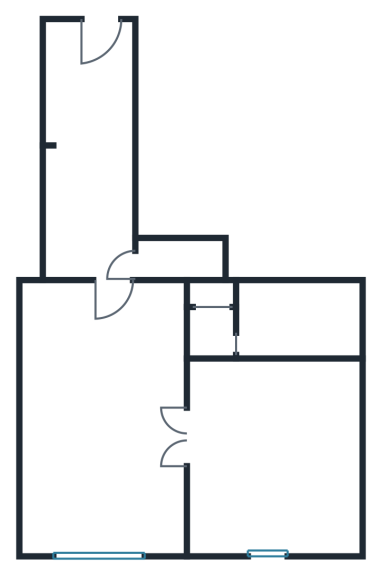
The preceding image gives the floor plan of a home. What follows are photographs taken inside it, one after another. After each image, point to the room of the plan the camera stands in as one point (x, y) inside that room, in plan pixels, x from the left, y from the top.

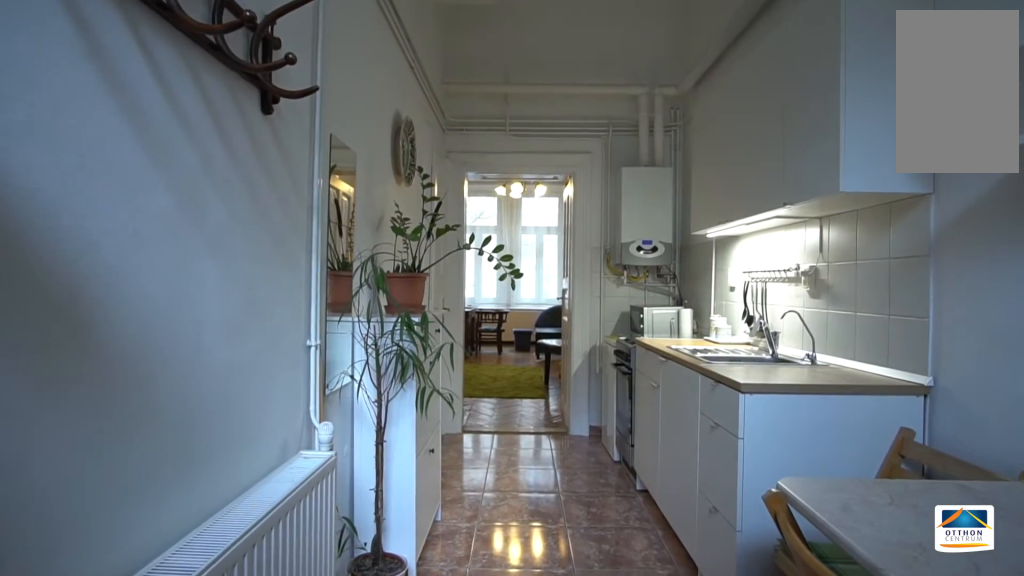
(95, 160)
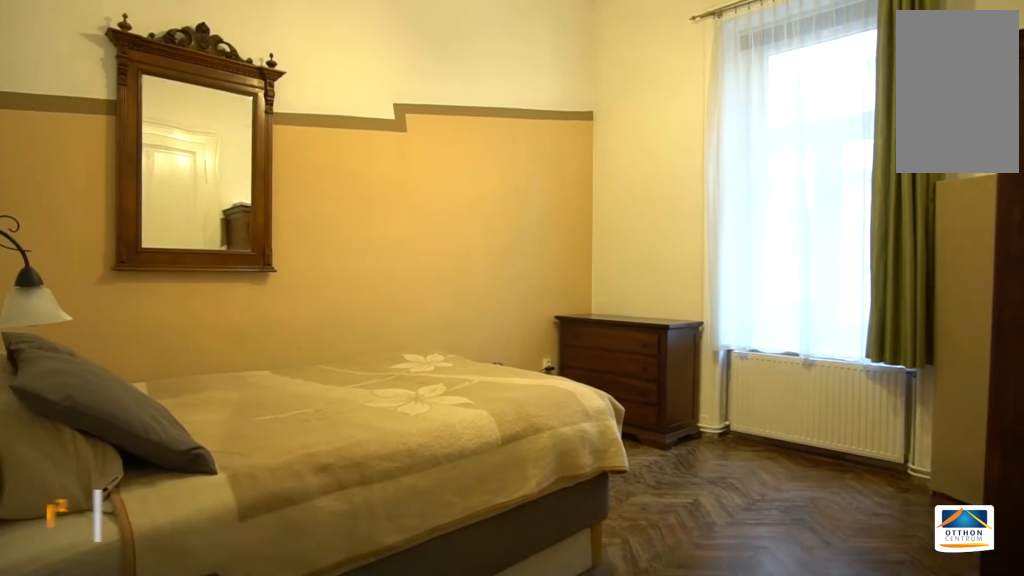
(283, 449)
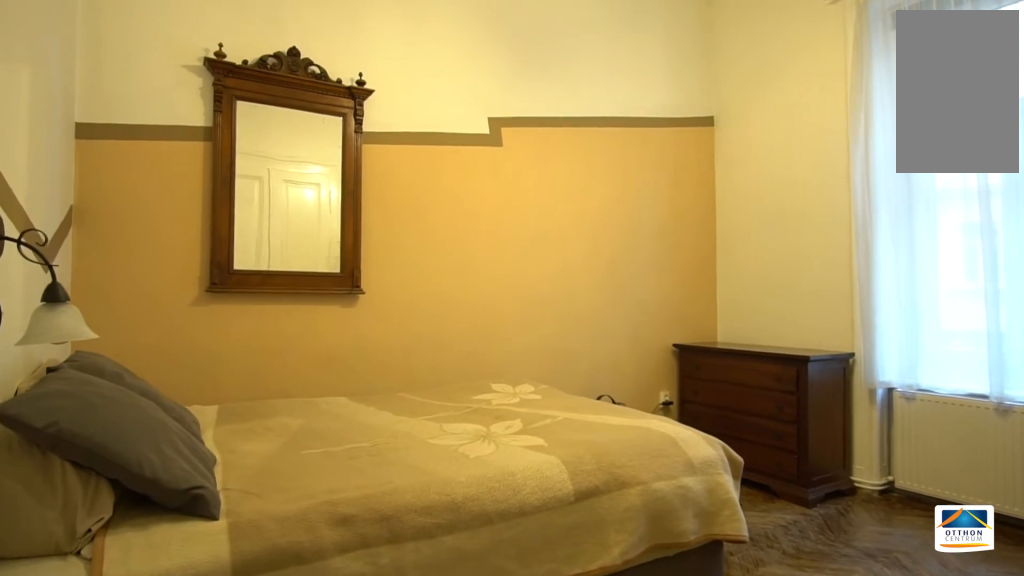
(284, 448)
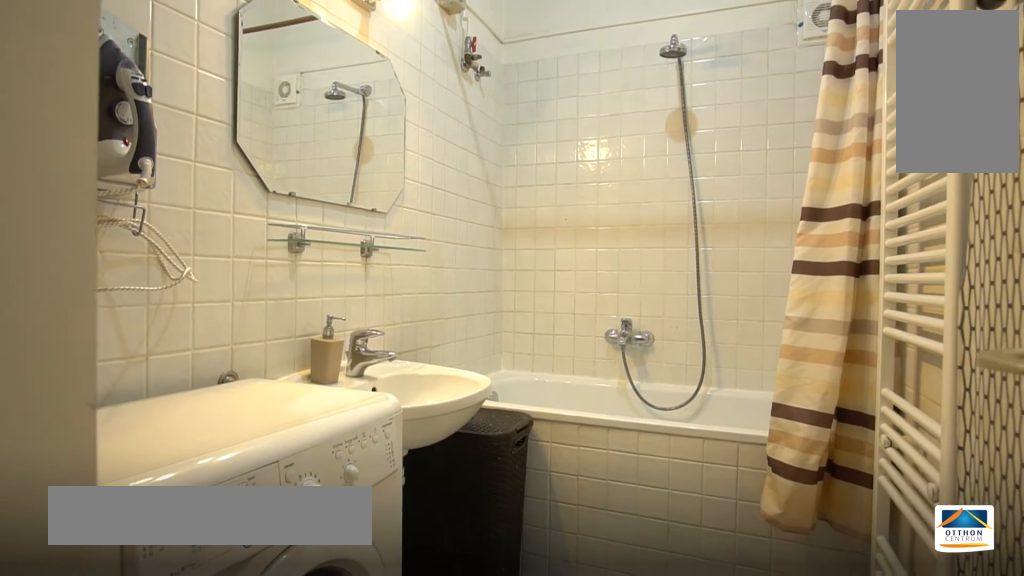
(308, 319)
